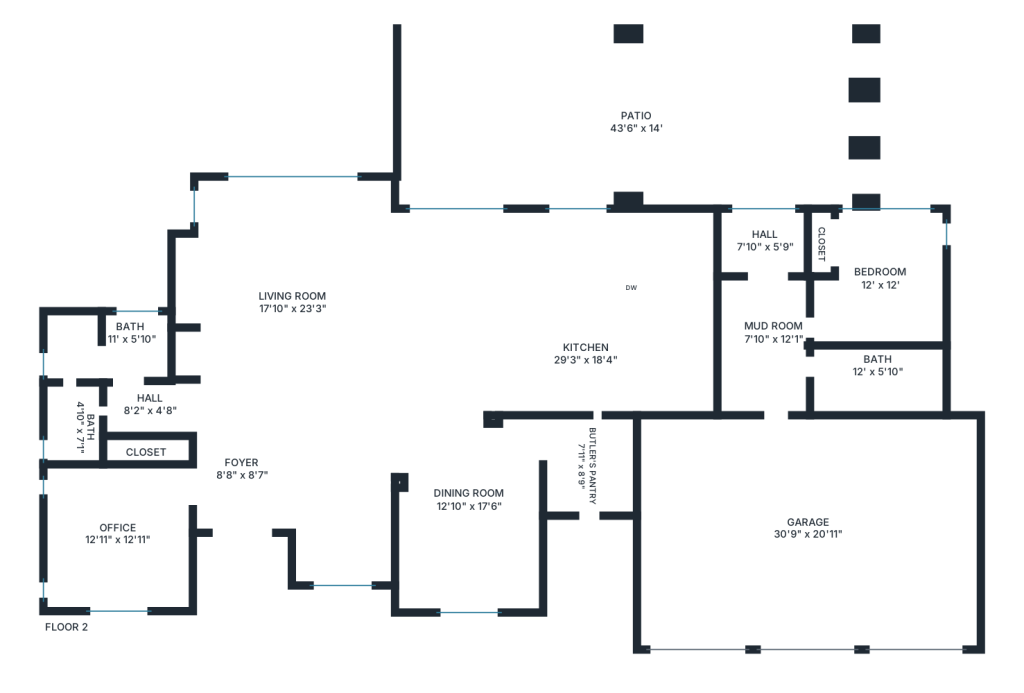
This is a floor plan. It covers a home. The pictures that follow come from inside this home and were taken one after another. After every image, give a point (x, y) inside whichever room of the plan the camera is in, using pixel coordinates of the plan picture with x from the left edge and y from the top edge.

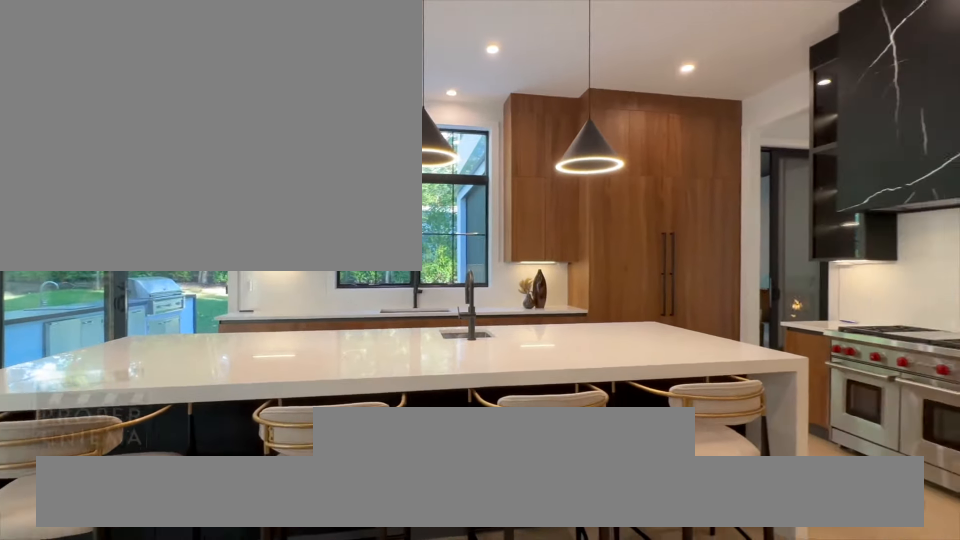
(554, 313)
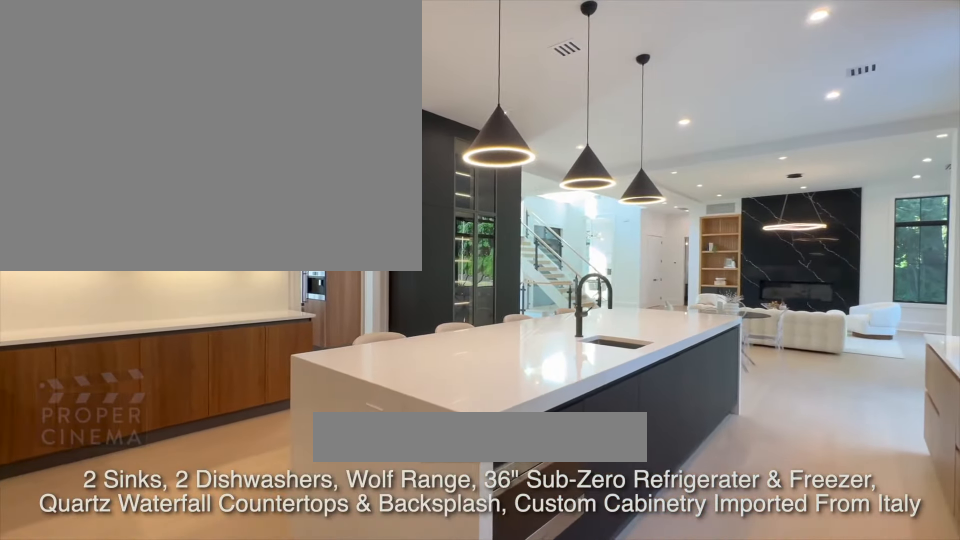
(554, 313)
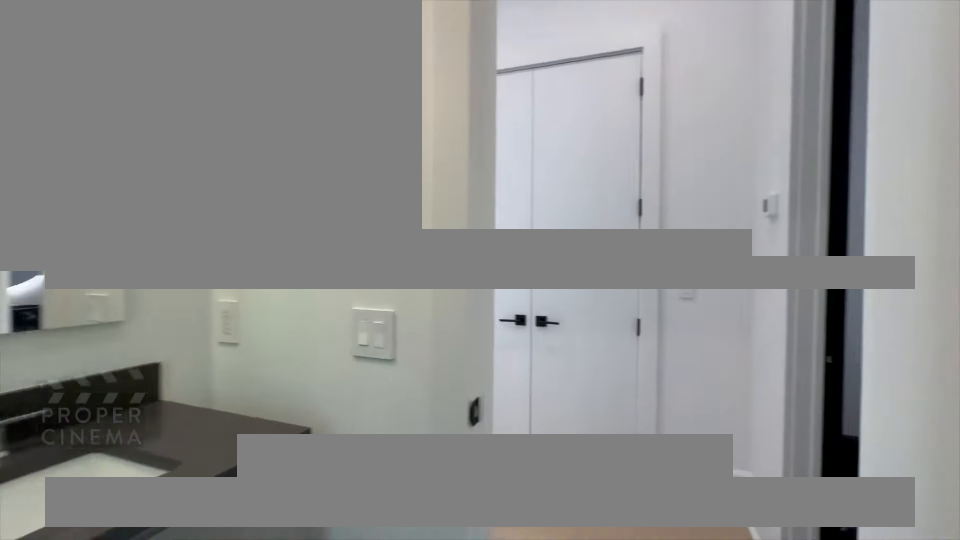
(106, 345)
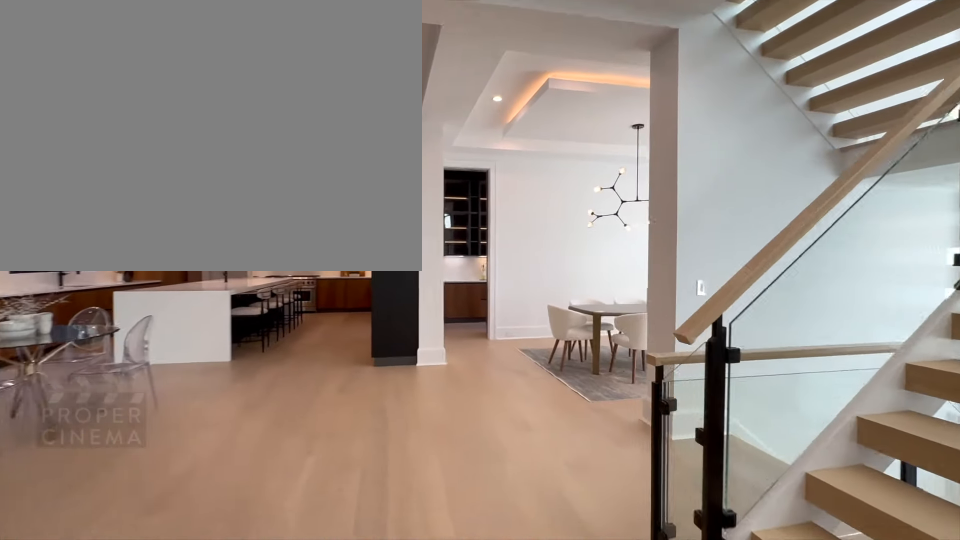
(287, 308)
